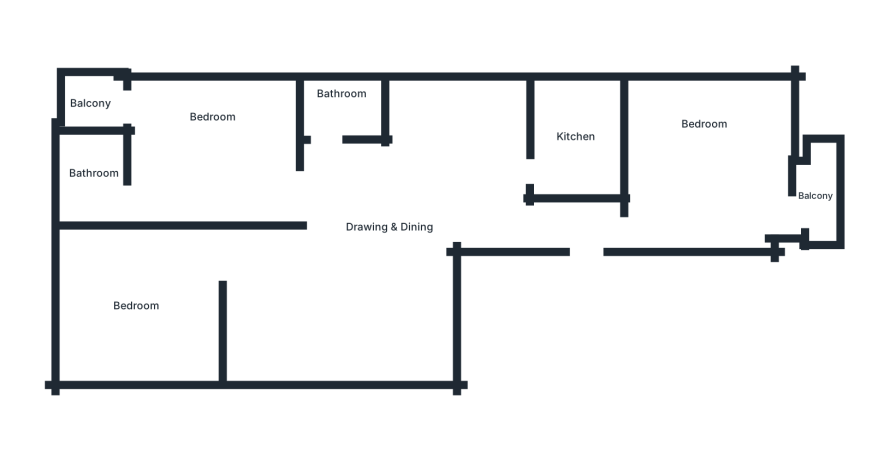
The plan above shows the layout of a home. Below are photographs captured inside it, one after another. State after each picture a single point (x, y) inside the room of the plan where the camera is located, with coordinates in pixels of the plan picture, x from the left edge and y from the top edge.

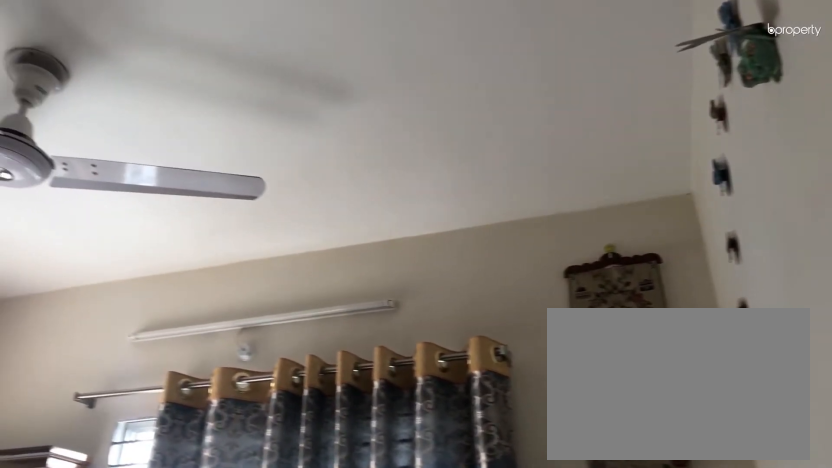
(212, 144)
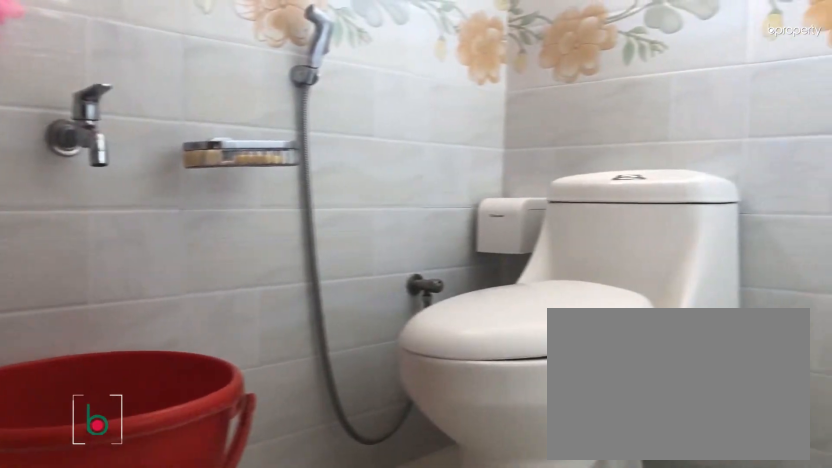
(94, 173)
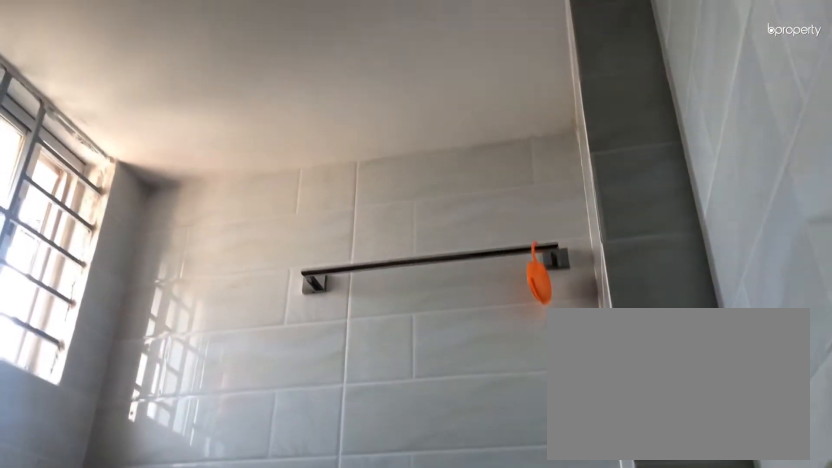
(94, 173)
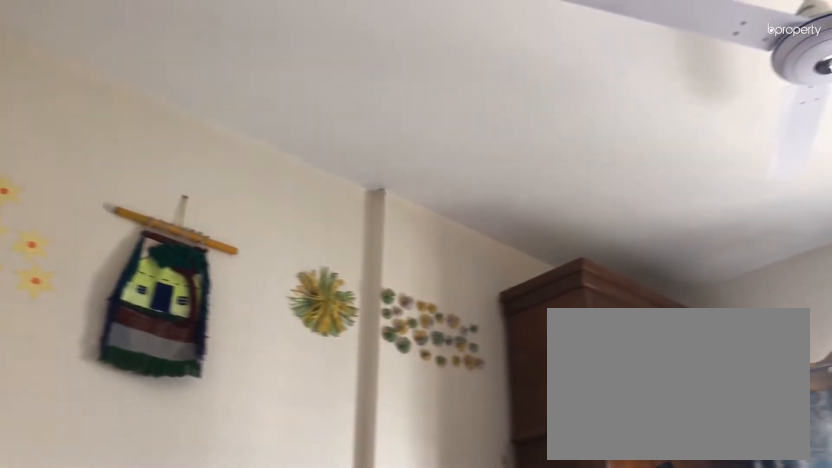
(140, 311)
